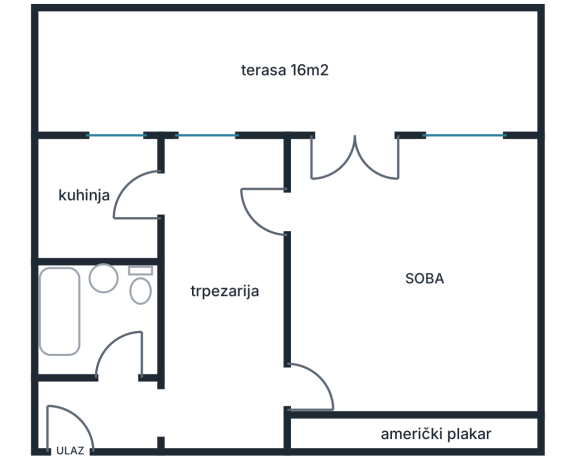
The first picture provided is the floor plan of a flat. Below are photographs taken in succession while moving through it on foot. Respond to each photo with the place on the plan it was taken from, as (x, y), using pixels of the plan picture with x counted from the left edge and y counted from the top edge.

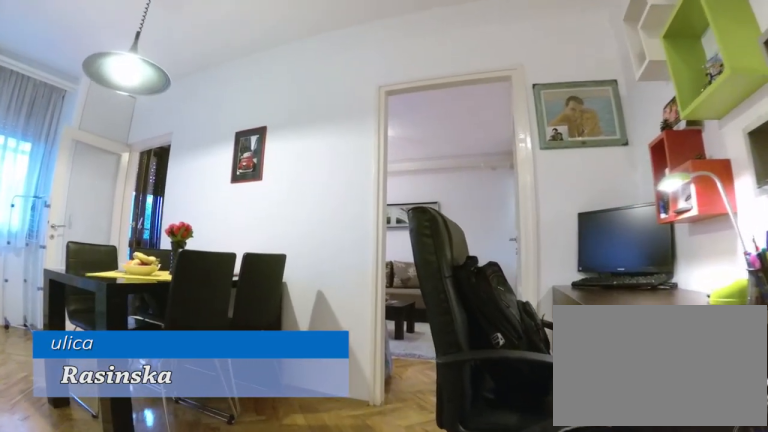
(165, 419)
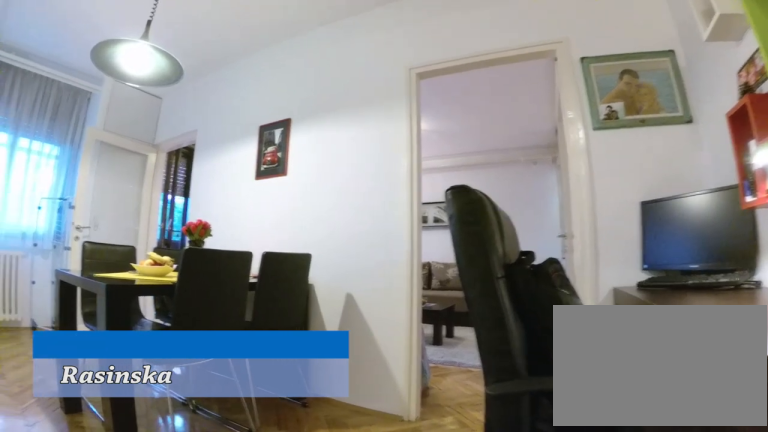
(180, 418)
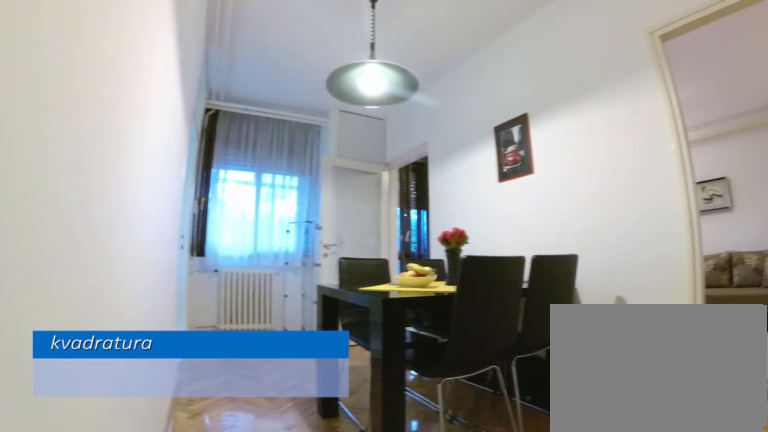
(189, 424)
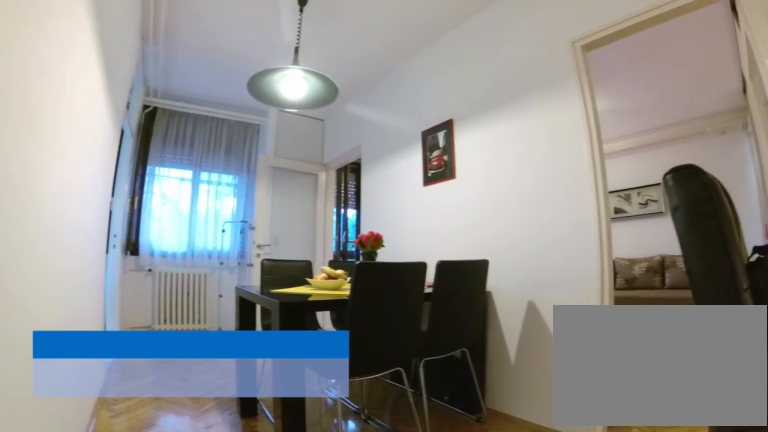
(185, 418)
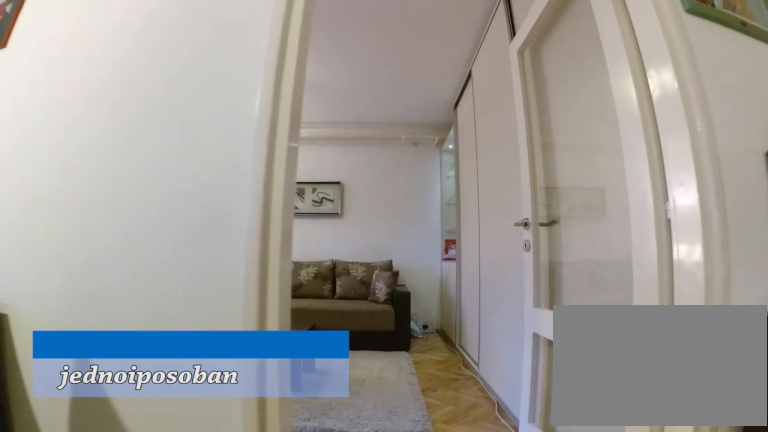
(240, 389)
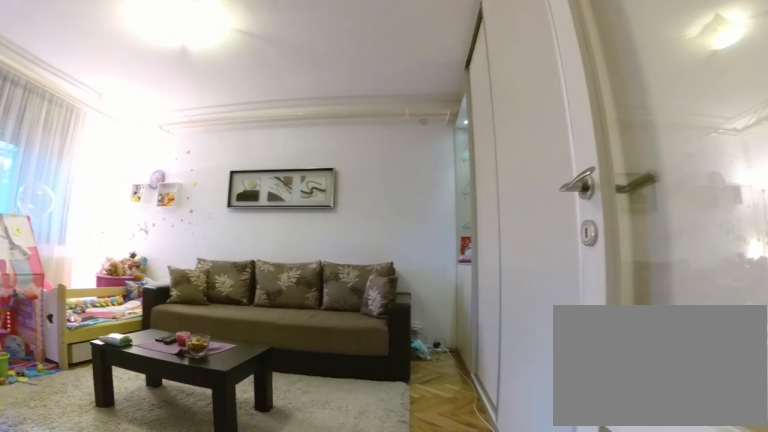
(280, 391)
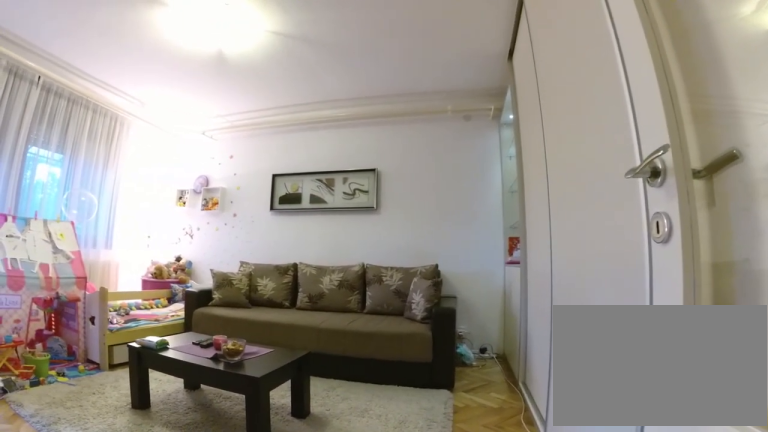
(285, 393)
